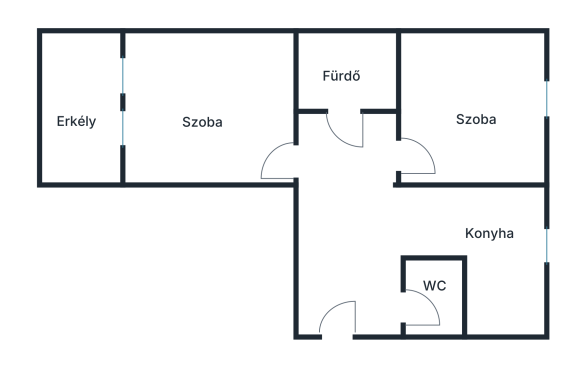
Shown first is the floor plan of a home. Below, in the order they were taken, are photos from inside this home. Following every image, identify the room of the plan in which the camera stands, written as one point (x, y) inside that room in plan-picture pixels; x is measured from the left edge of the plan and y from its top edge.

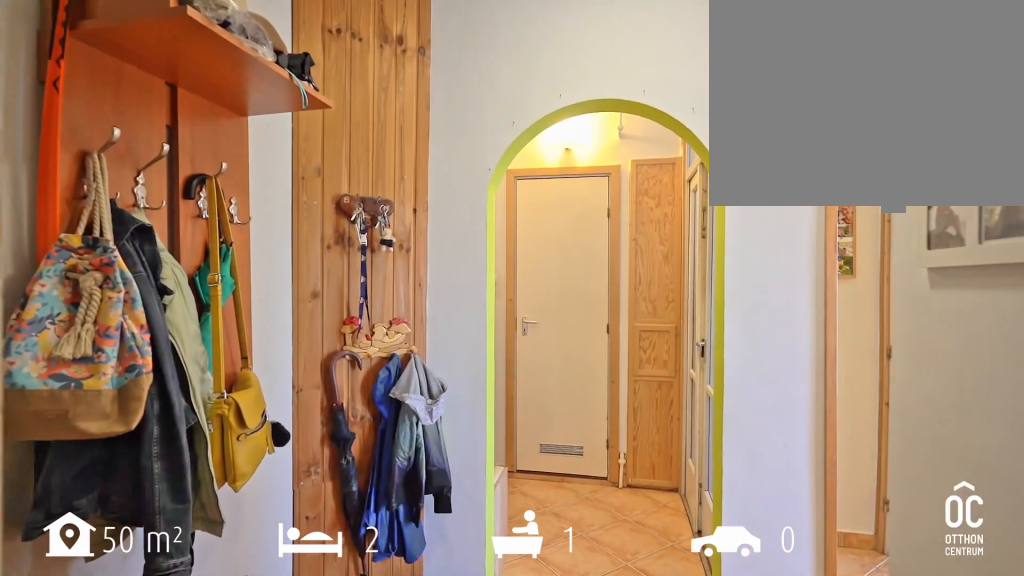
(351, 223)
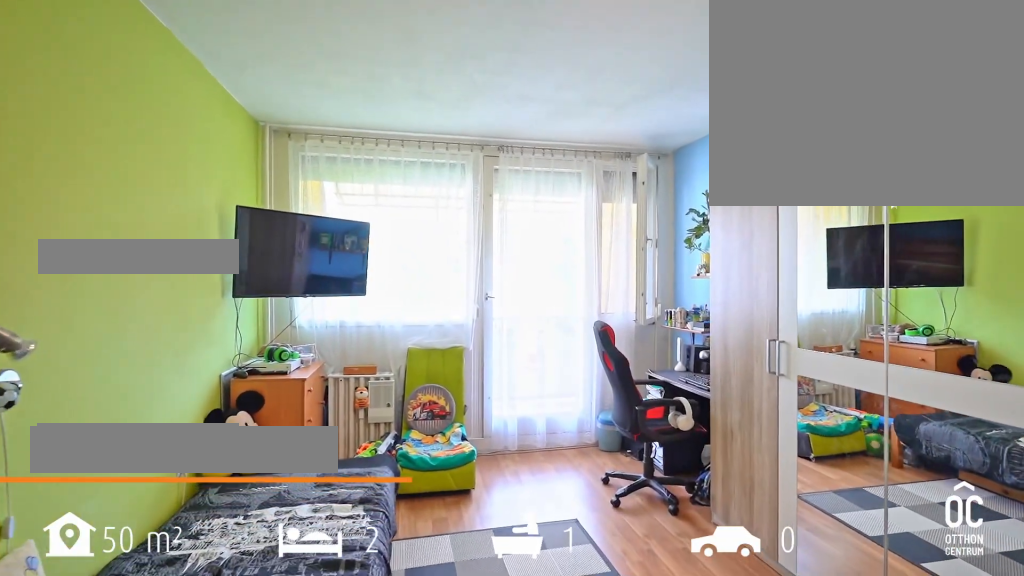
(210, 112)
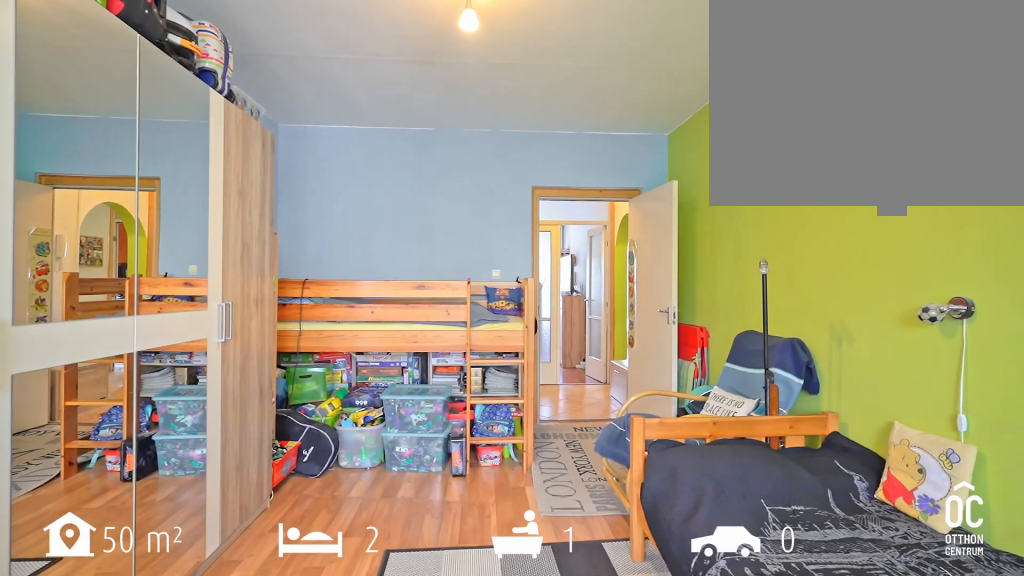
(210, 112)
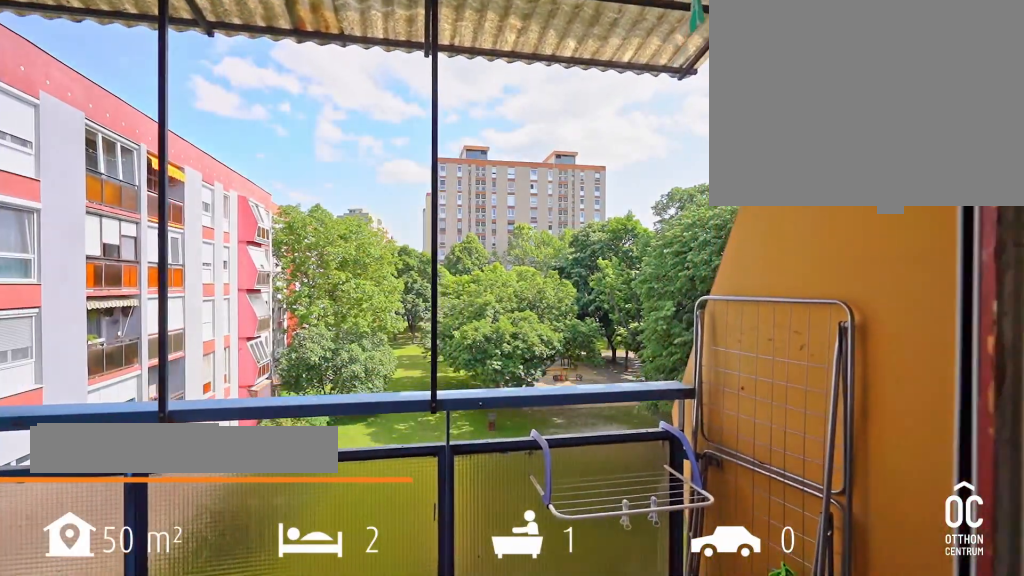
(80, 111)
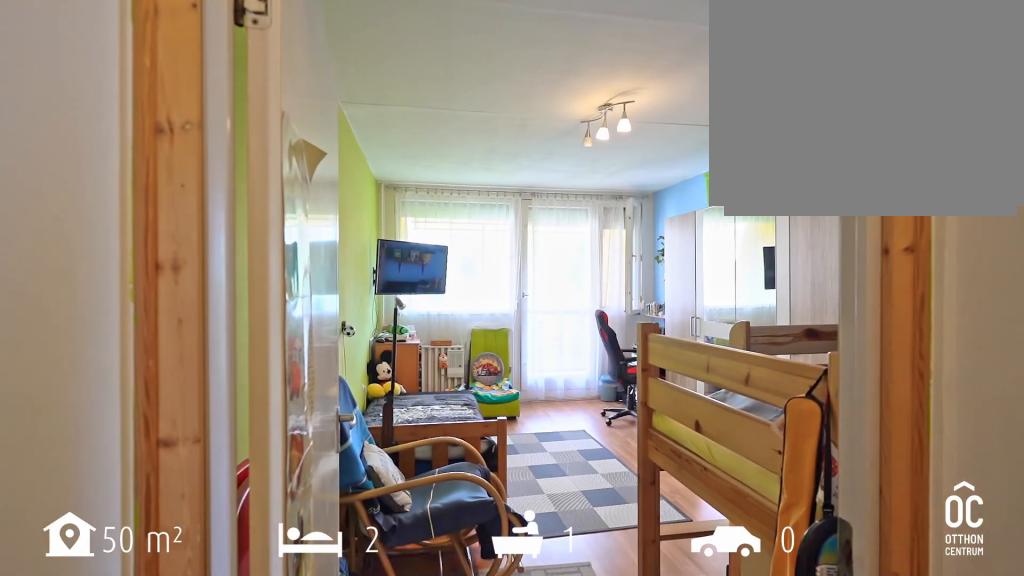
(215, 109)
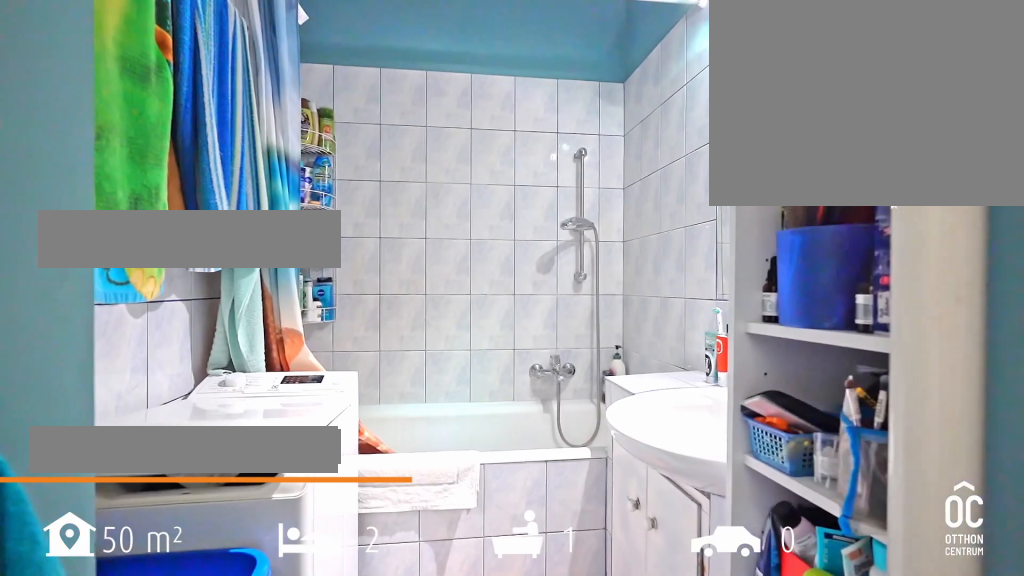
(346, 77)
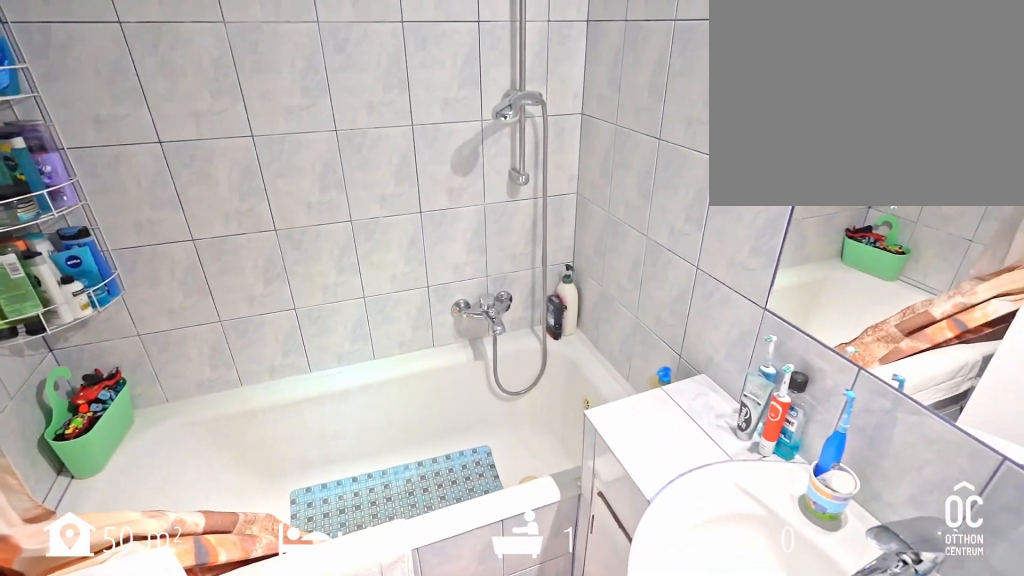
(346, 77)
